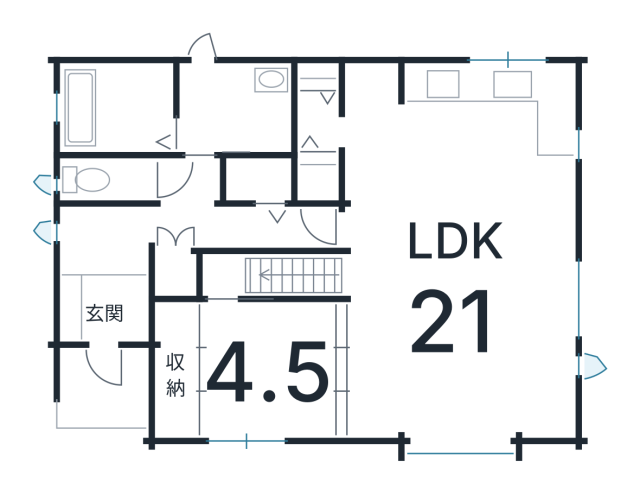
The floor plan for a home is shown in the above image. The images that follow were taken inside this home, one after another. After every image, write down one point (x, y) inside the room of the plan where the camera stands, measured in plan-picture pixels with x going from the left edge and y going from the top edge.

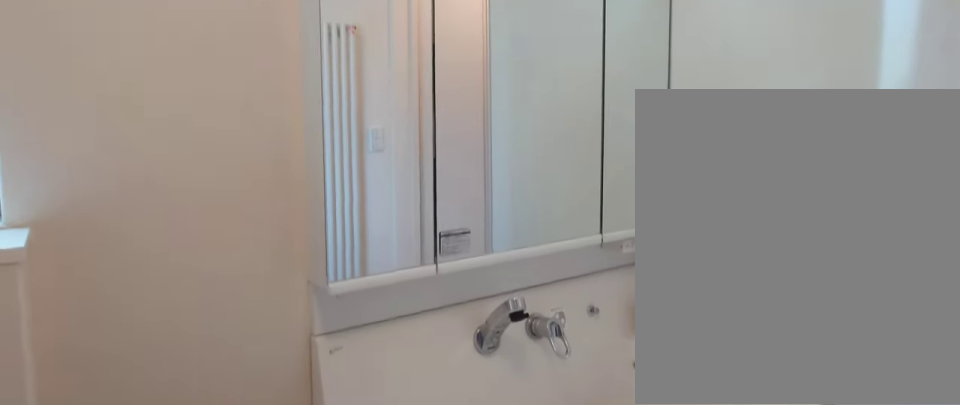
(237, 112)
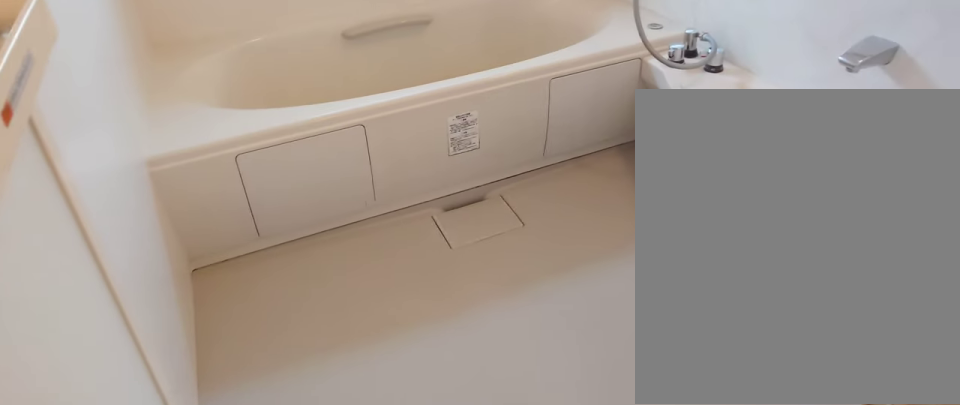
(108, 111)
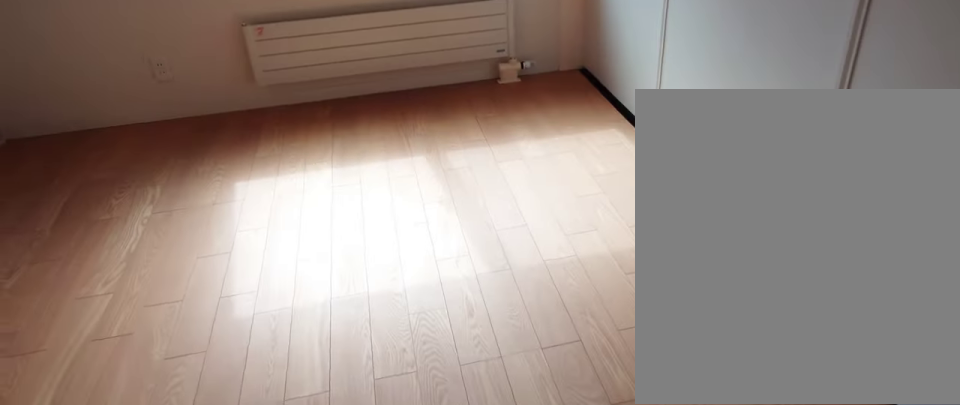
(271, 382)
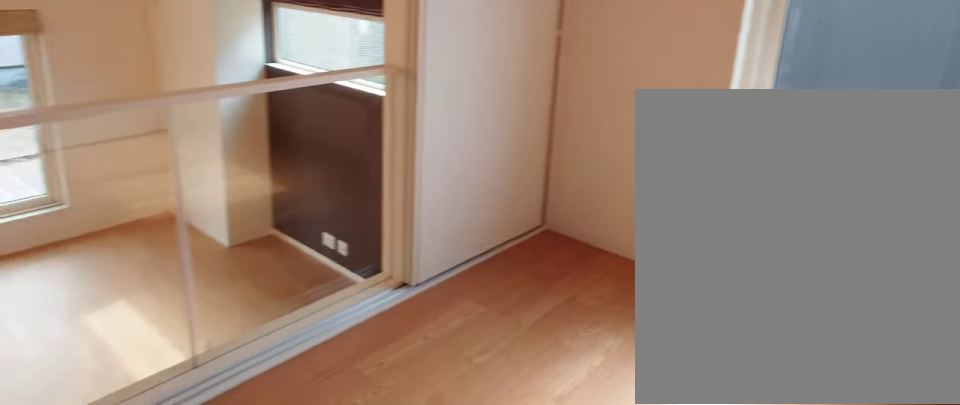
(271, 382)
